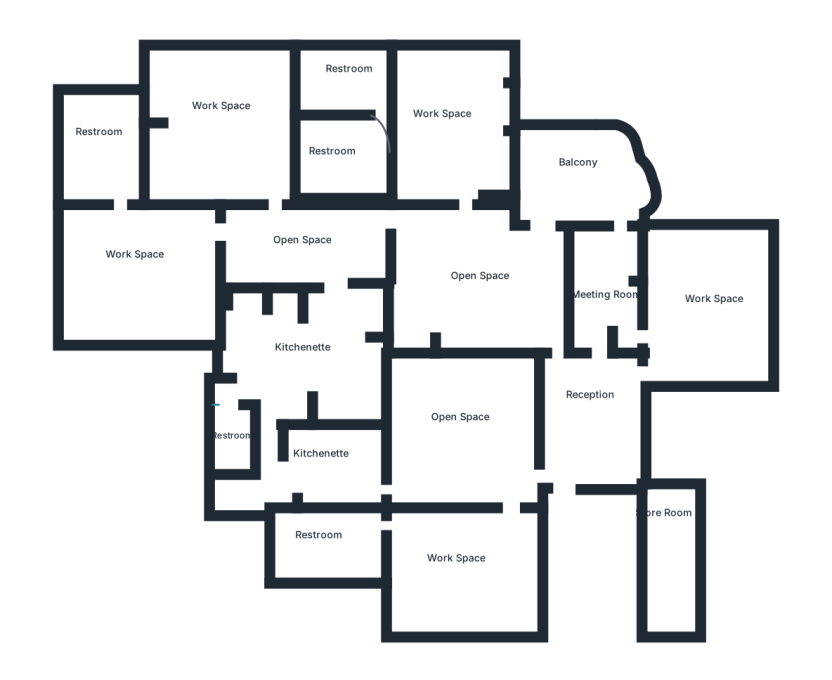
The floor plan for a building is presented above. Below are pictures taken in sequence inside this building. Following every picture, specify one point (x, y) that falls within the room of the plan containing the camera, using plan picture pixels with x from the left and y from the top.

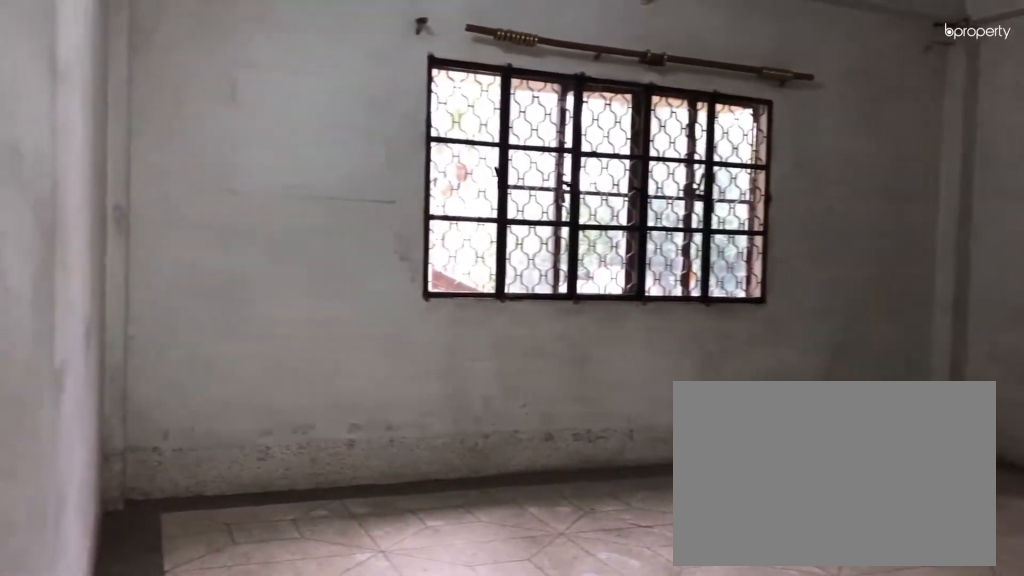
(126, 255)
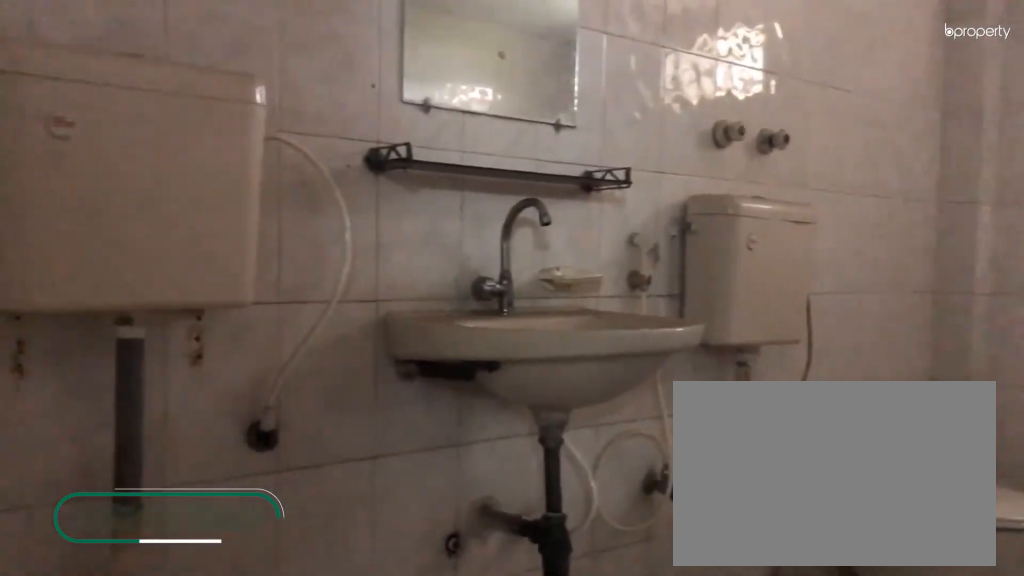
(113, 153)
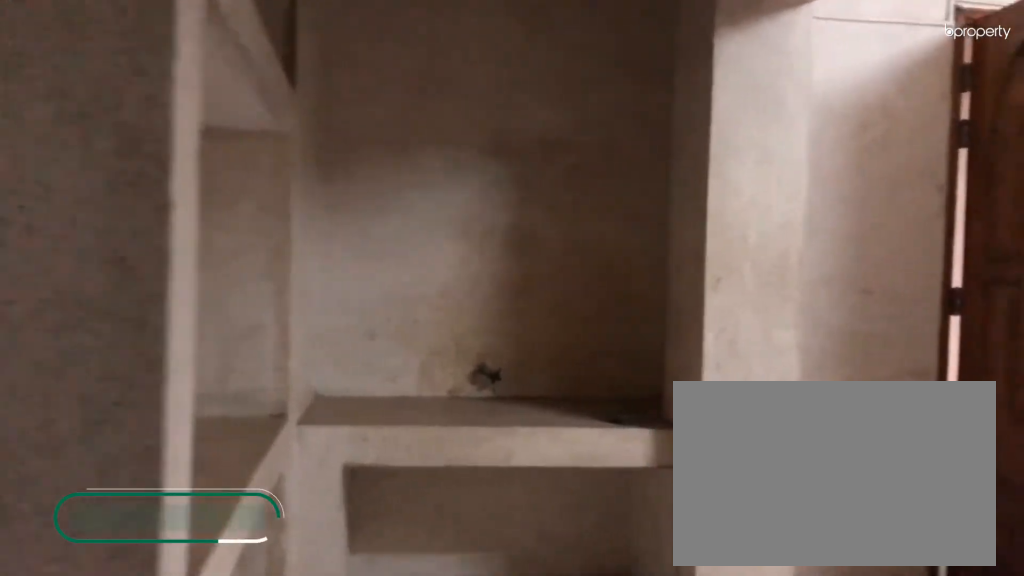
(337, 357)
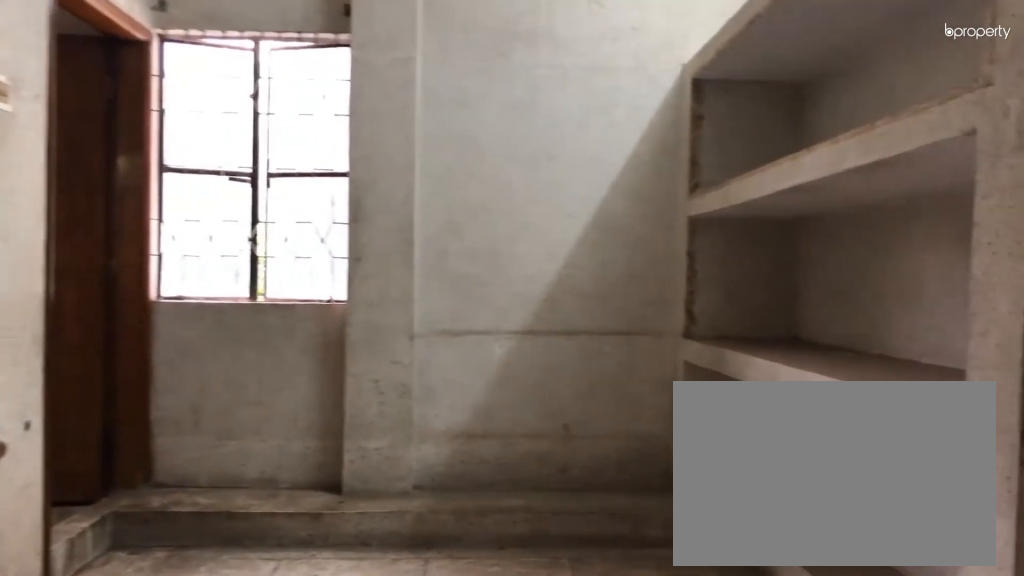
(337, 357)
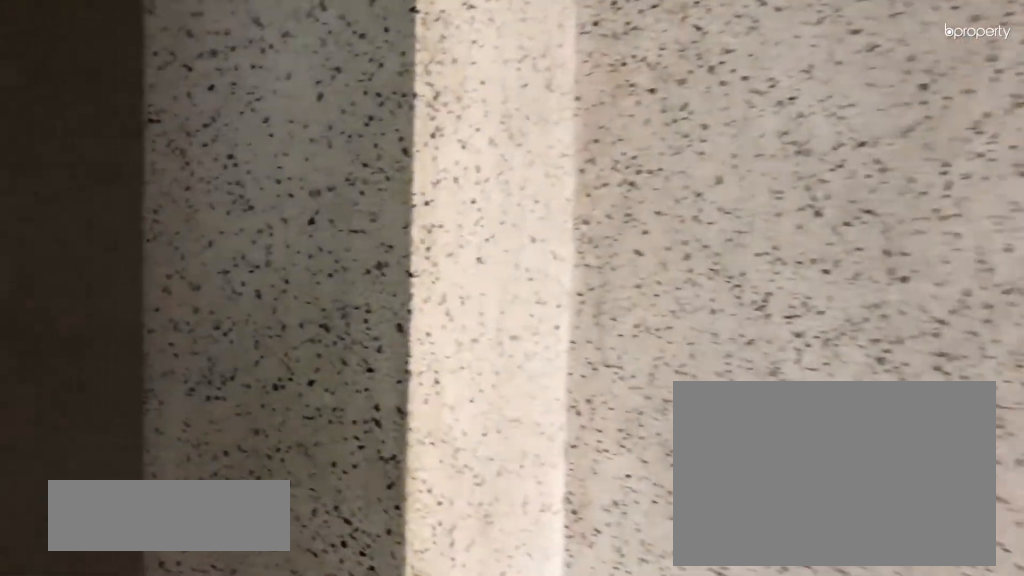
(337, 472)
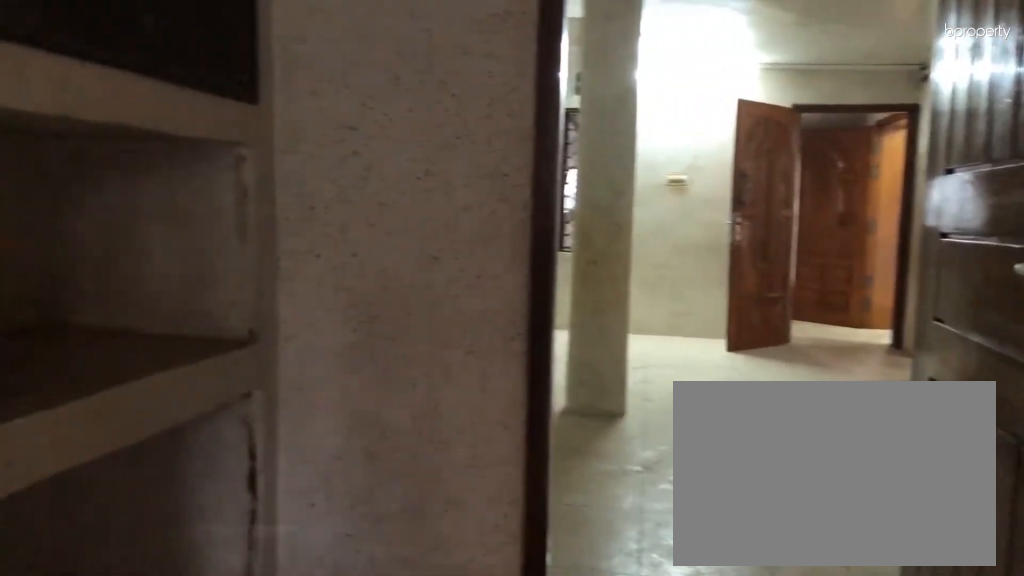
(337, 472)
